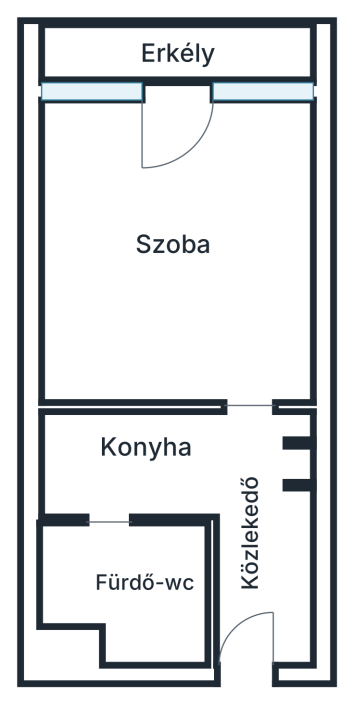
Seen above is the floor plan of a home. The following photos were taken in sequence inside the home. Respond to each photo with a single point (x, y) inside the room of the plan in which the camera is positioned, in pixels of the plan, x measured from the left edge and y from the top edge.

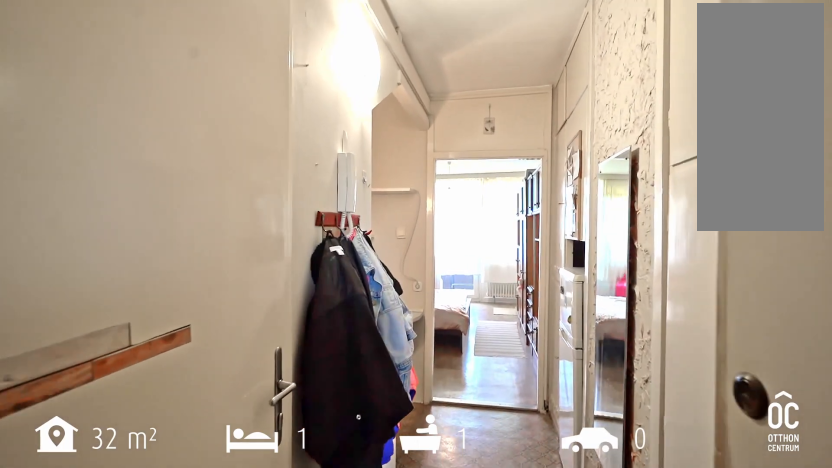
(255, 548)
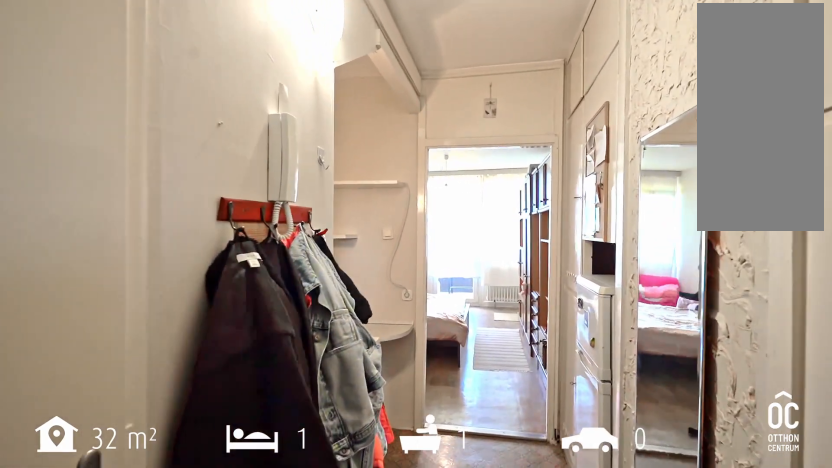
(255, 548)
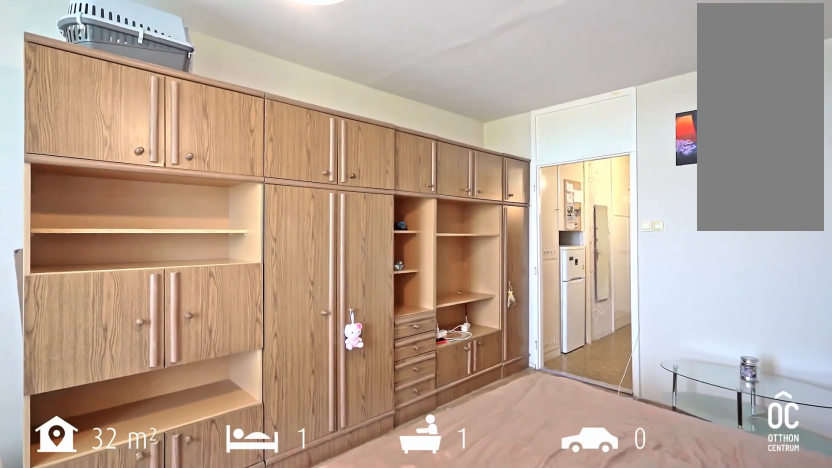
(183, 240)
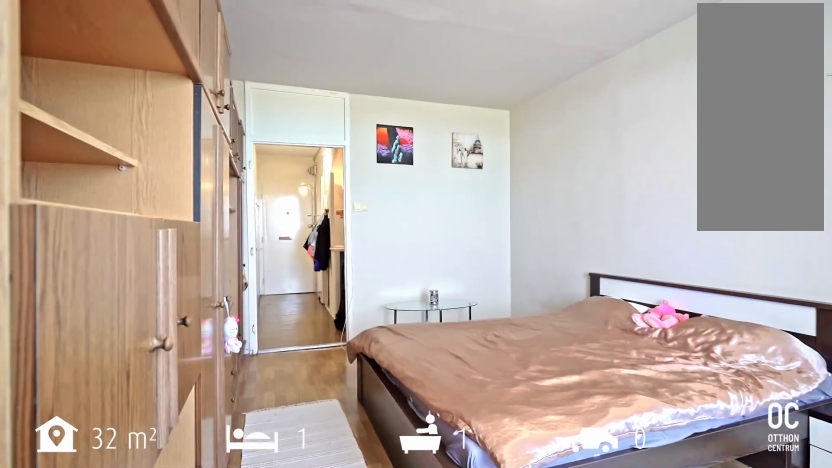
(183, 240)
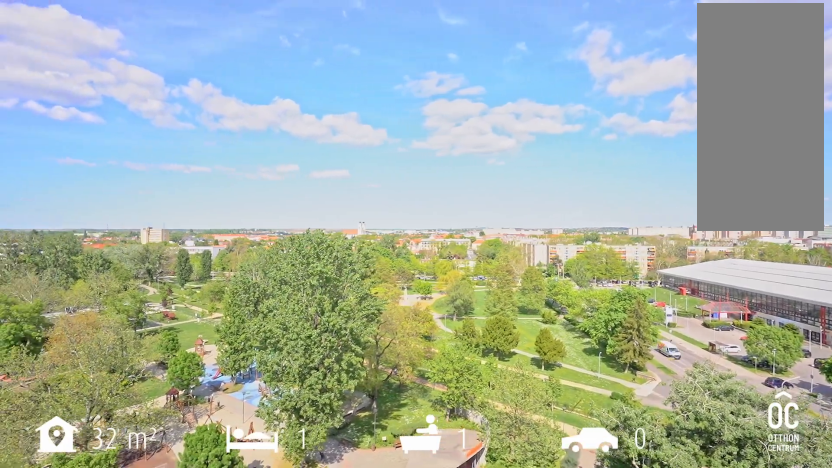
(178, 55)
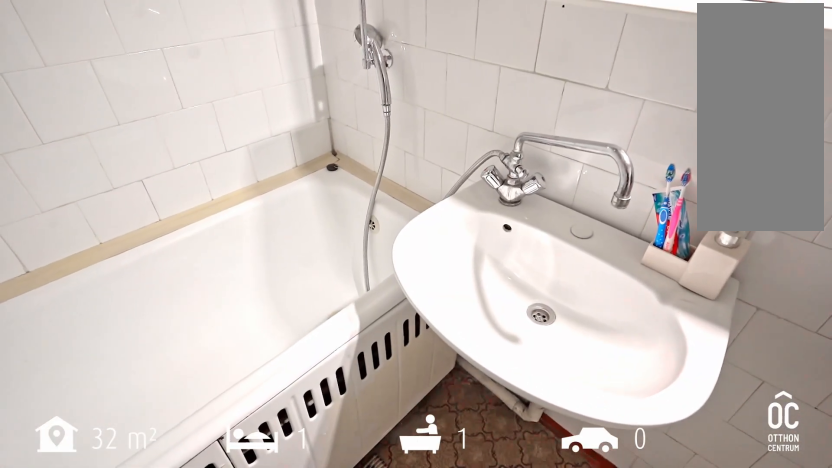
(129, 598)
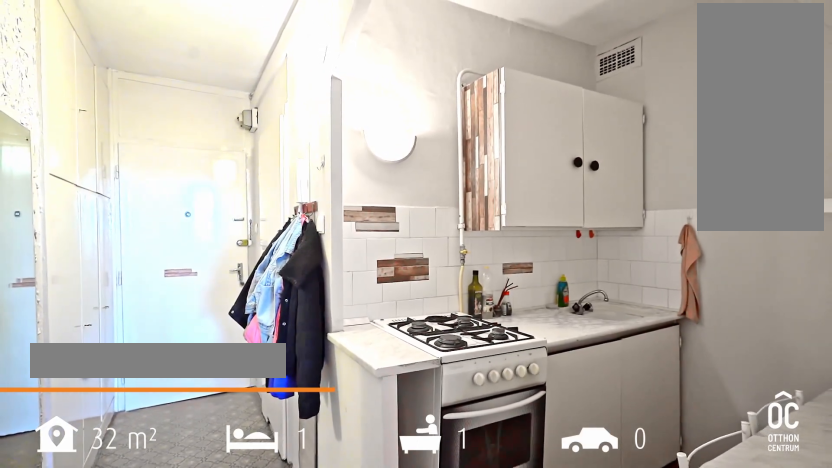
(146, 463)
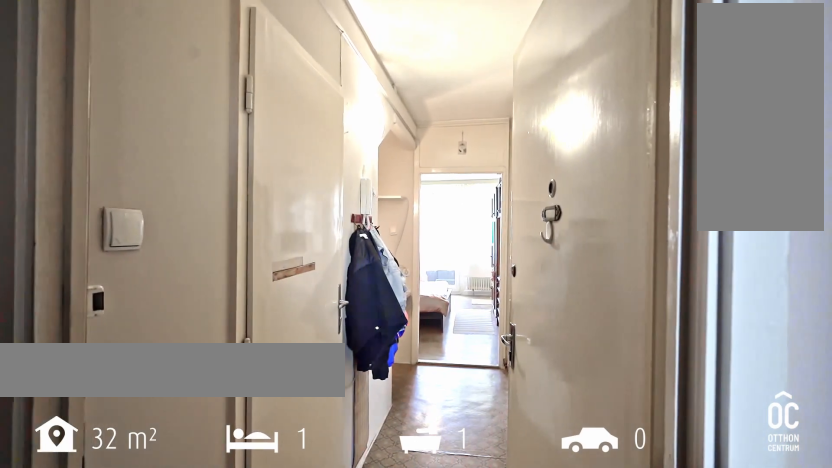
(255, 548)
